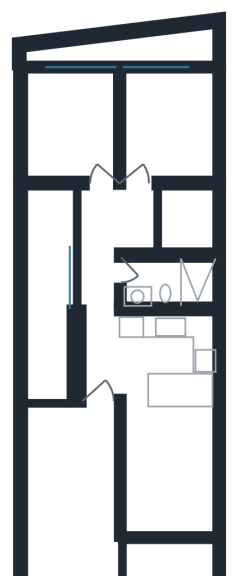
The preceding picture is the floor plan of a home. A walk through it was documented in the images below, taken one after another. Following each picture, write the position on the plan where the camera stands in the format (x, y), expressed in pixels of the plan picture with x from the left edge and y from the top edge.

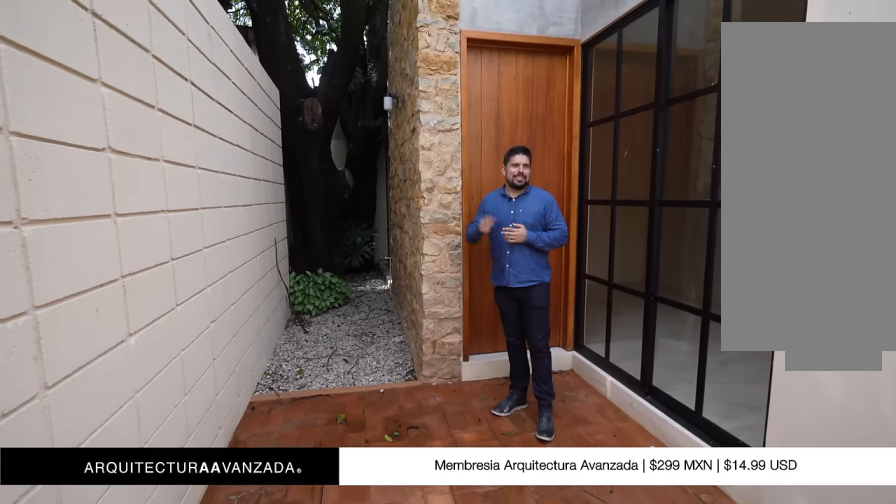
(67, 497)
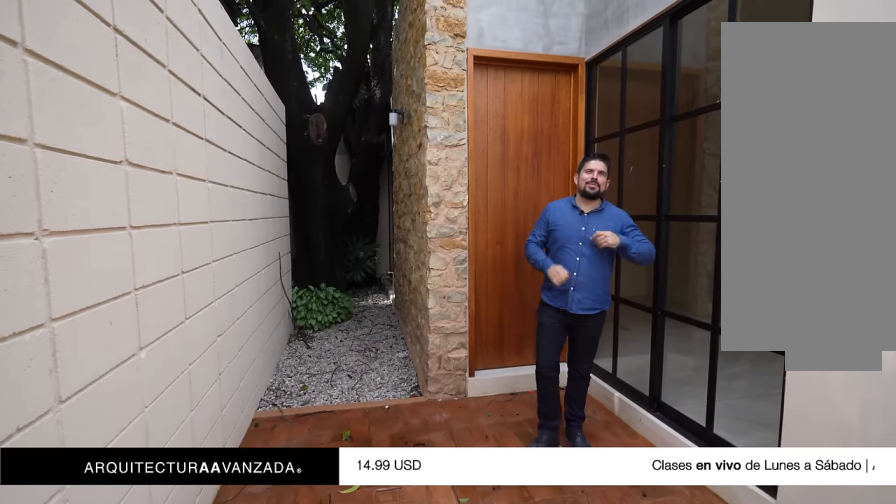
(67, 497)
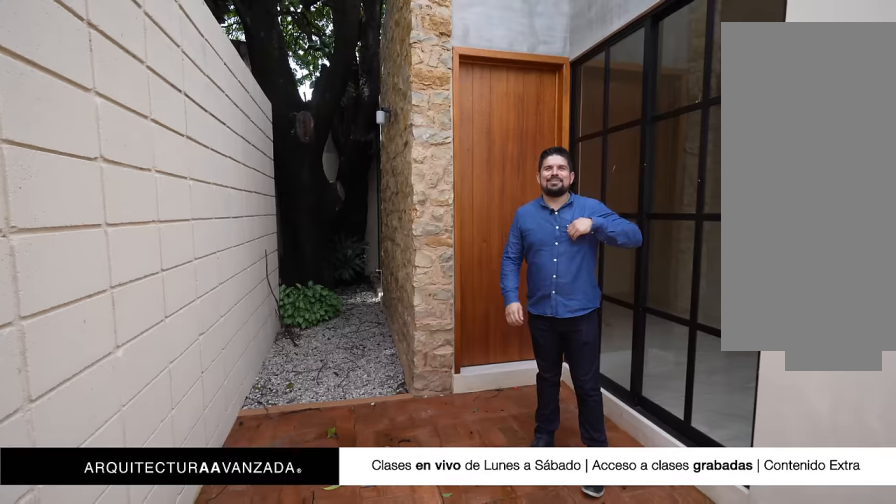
(67, 497)
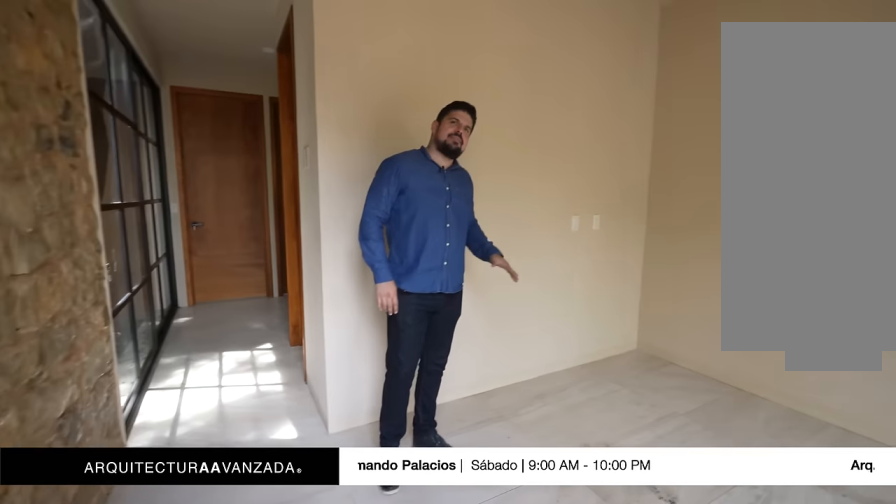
(103, 396)
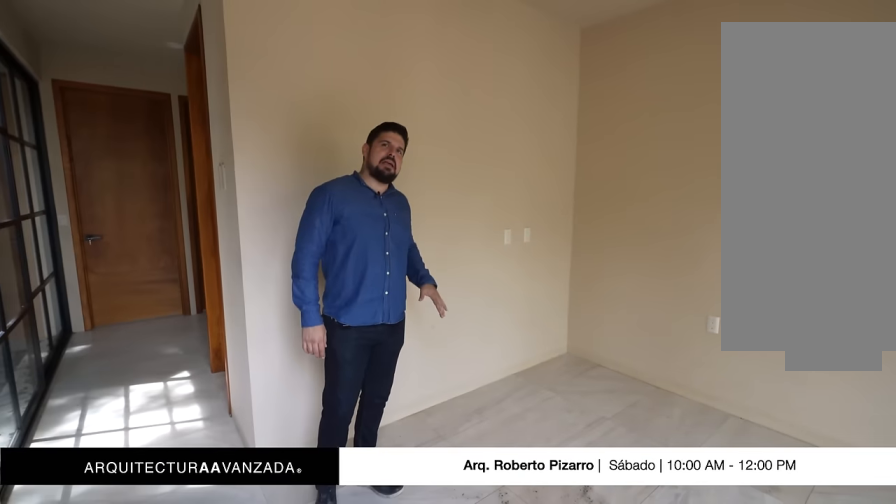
(102, 395)
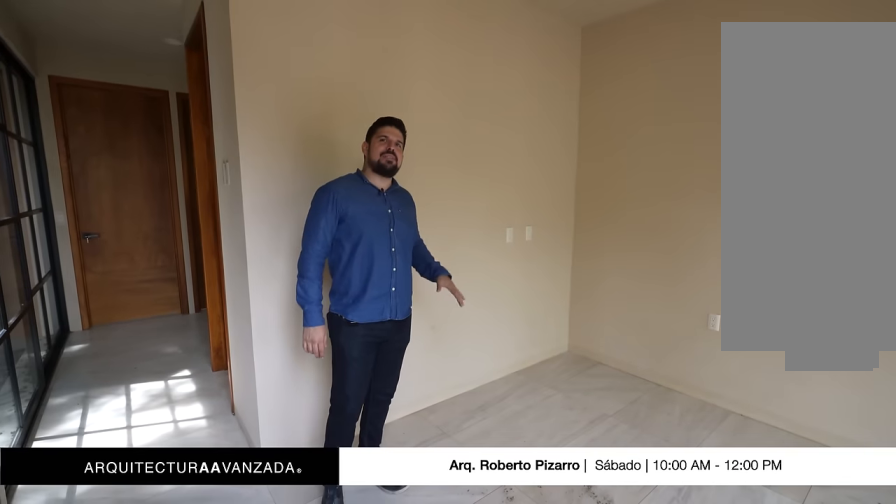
(101, 394)
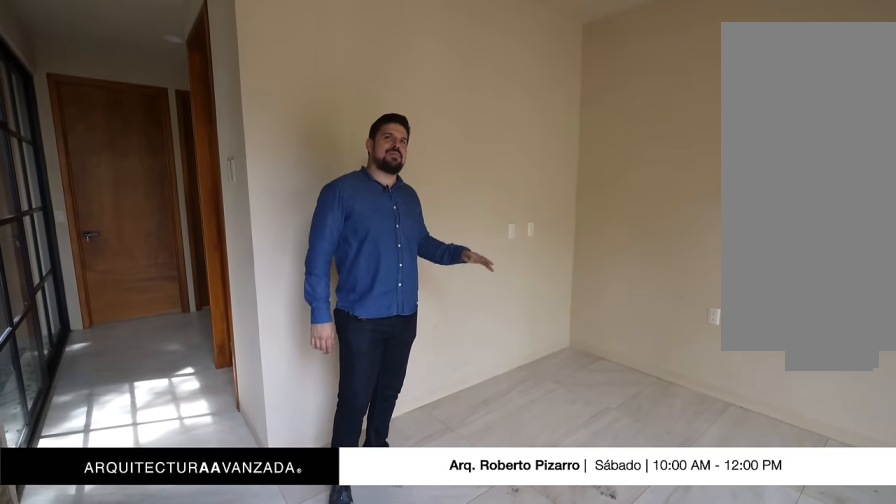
(102, 395)
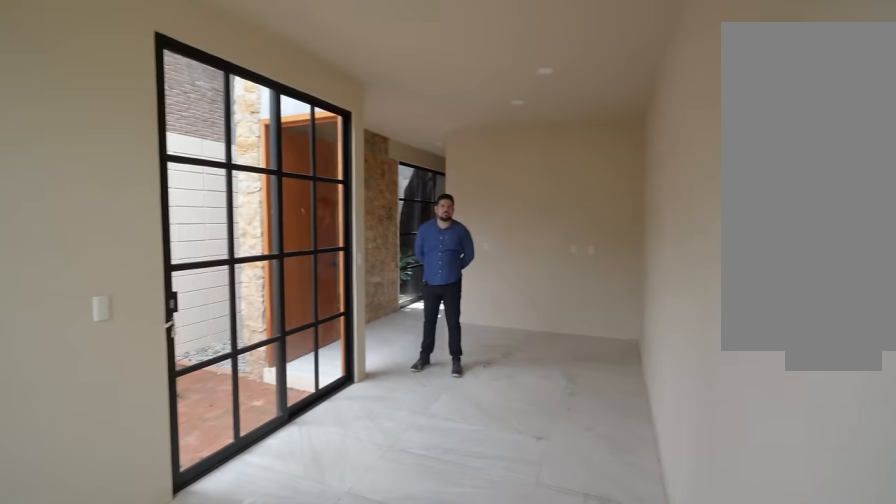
(205, 518)
